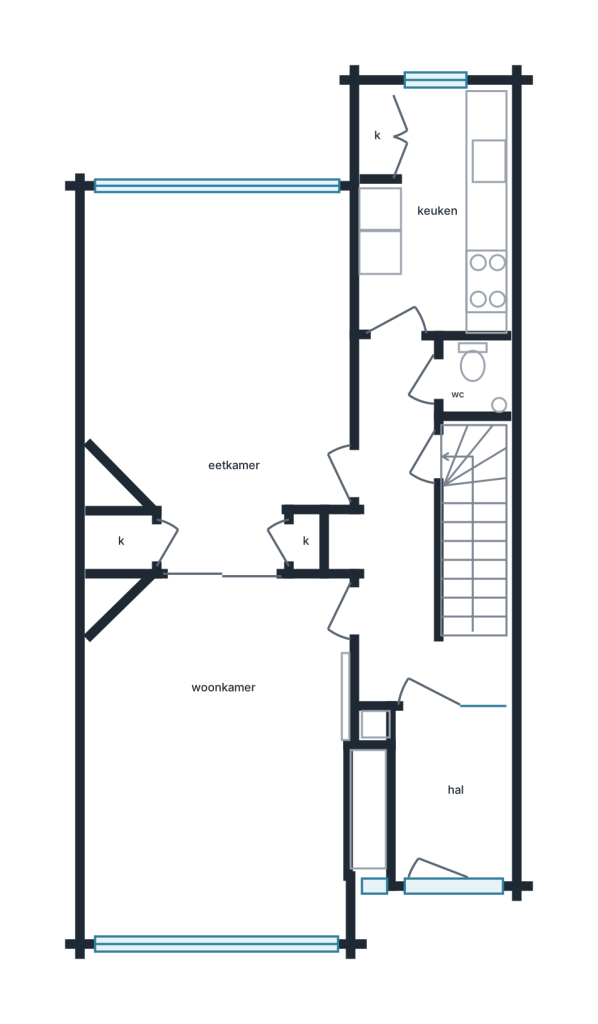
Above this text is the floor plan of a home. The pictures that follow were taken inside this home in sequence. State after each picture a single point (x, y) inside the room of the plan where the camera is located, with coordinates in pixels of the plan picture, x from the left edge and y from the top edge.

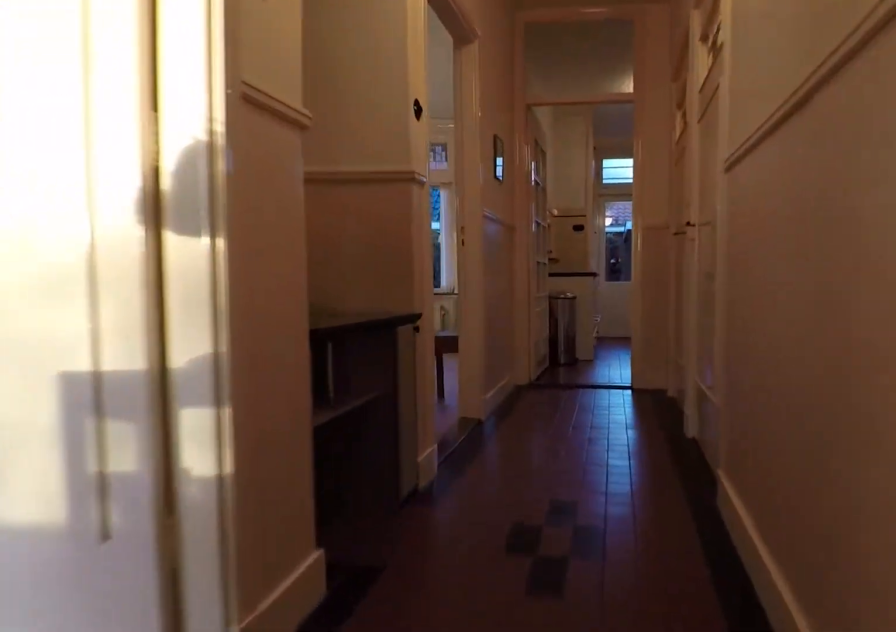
(405, 547)
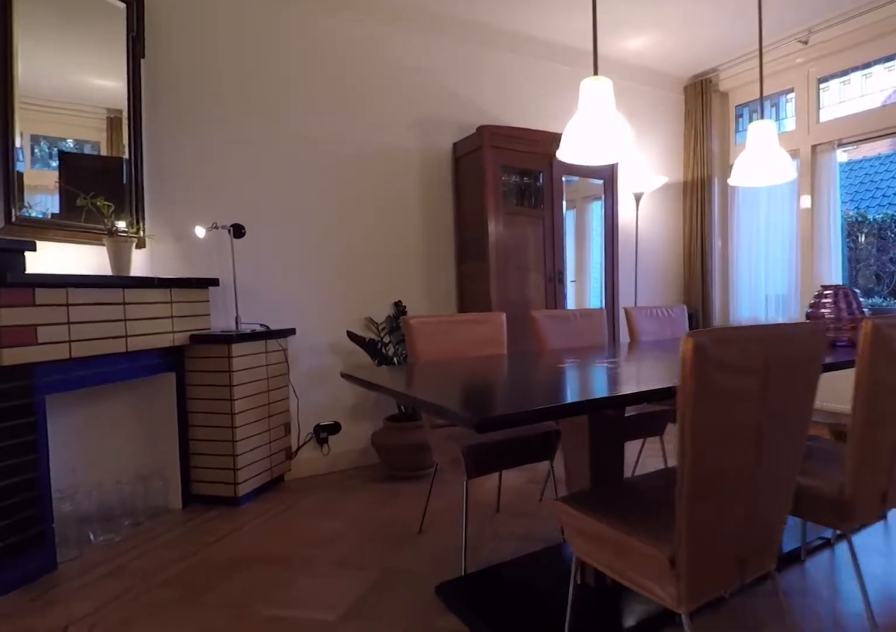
(228, 370)
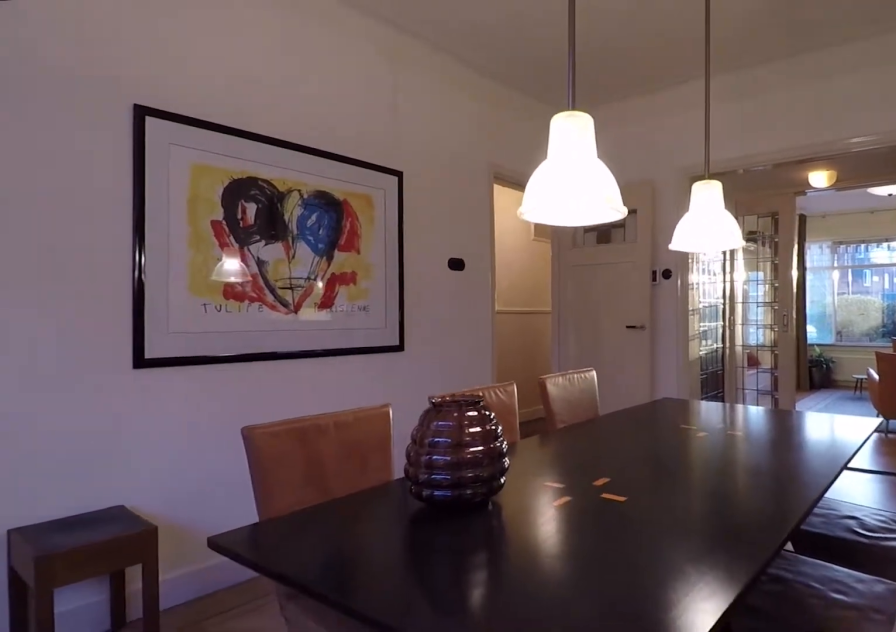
(228, 370)
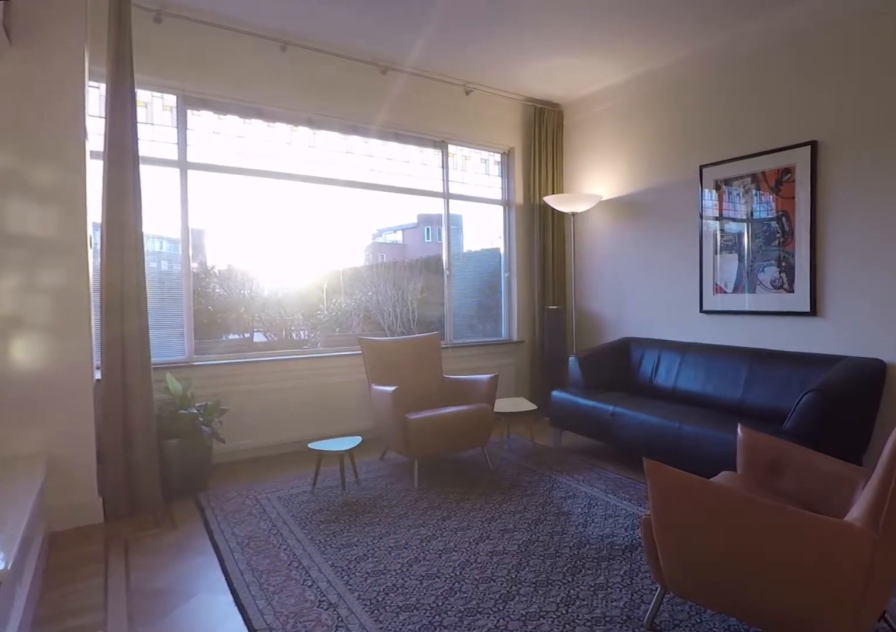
(235, 747)
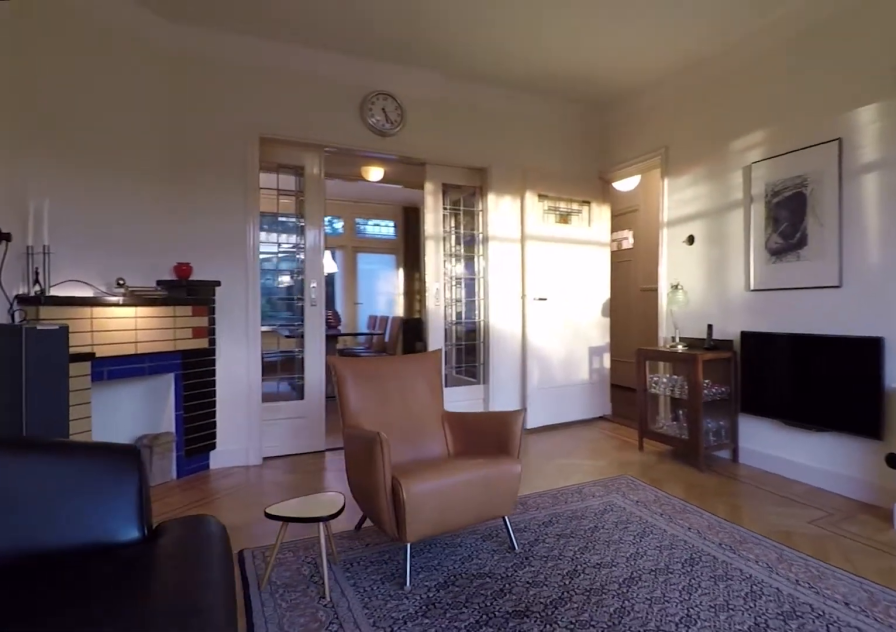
(235, 747)
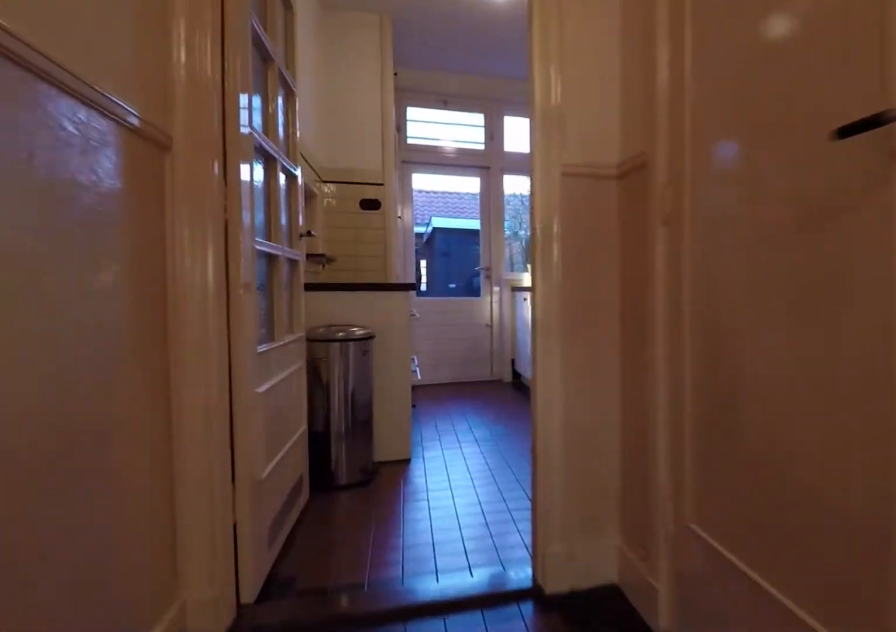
(404, 545)
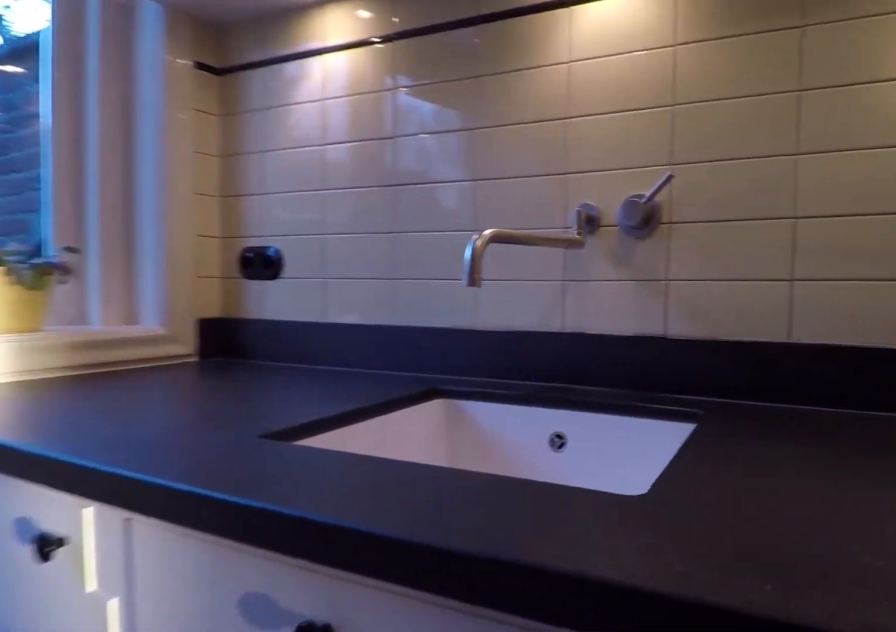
(440, 217)
